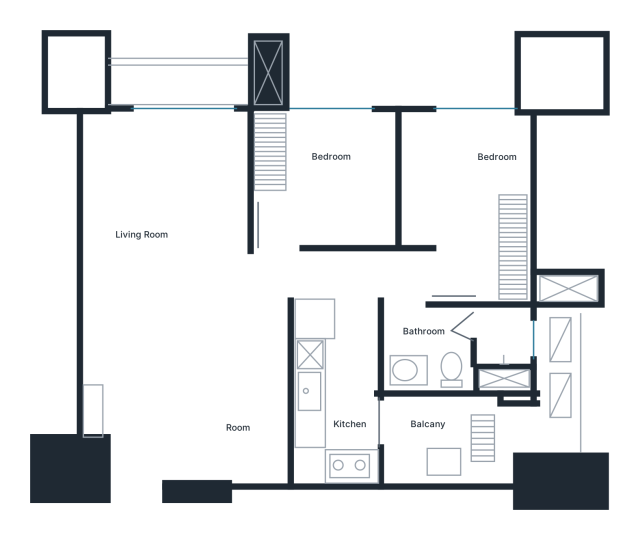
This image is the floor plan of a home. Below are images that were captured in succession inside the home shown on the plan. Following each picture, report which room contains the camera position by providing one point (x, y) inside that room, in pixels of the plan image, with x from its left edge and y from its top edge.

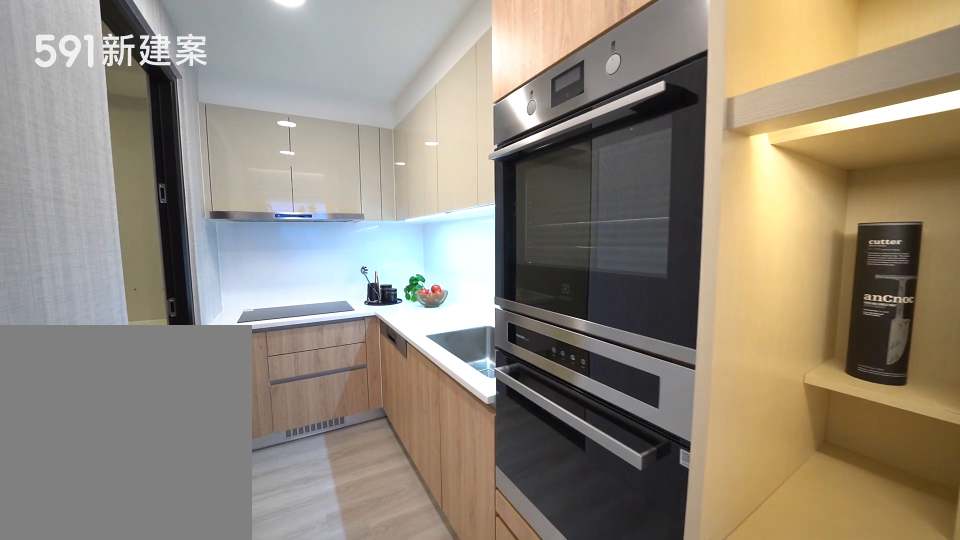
(337, 391)
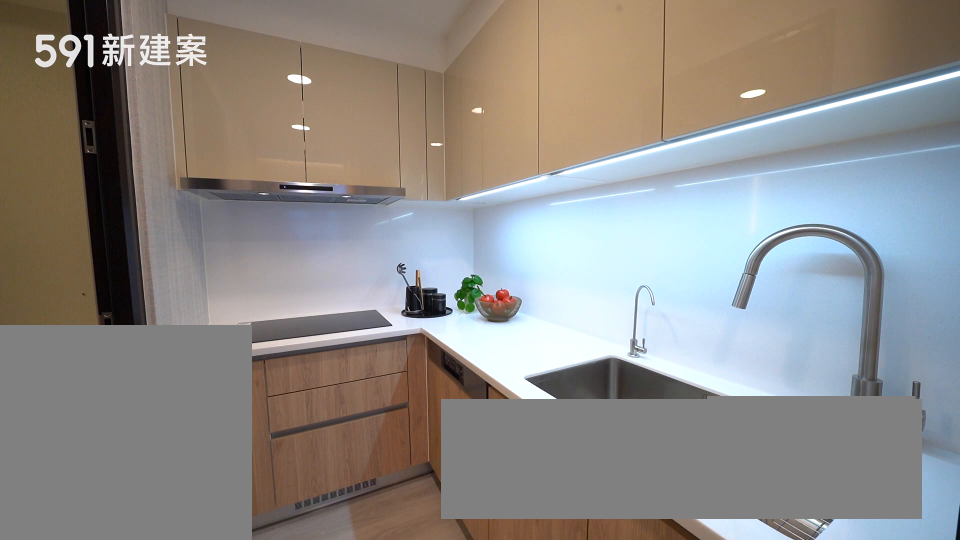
(337, 391)
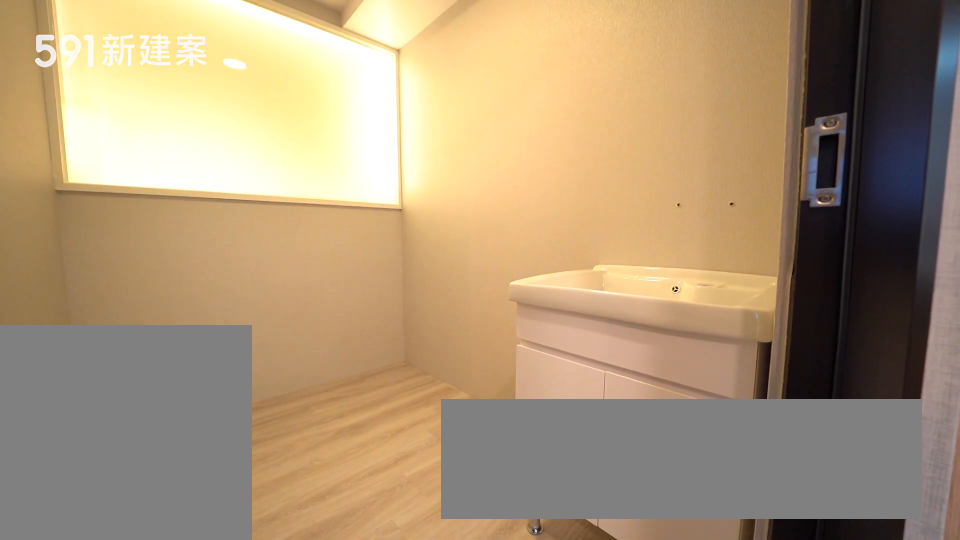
(454, 442)
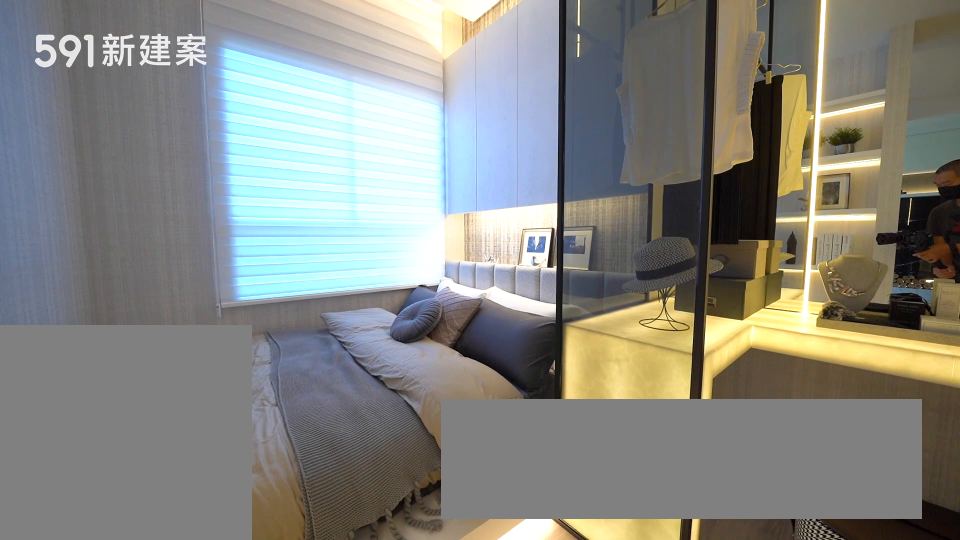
(471, 204)
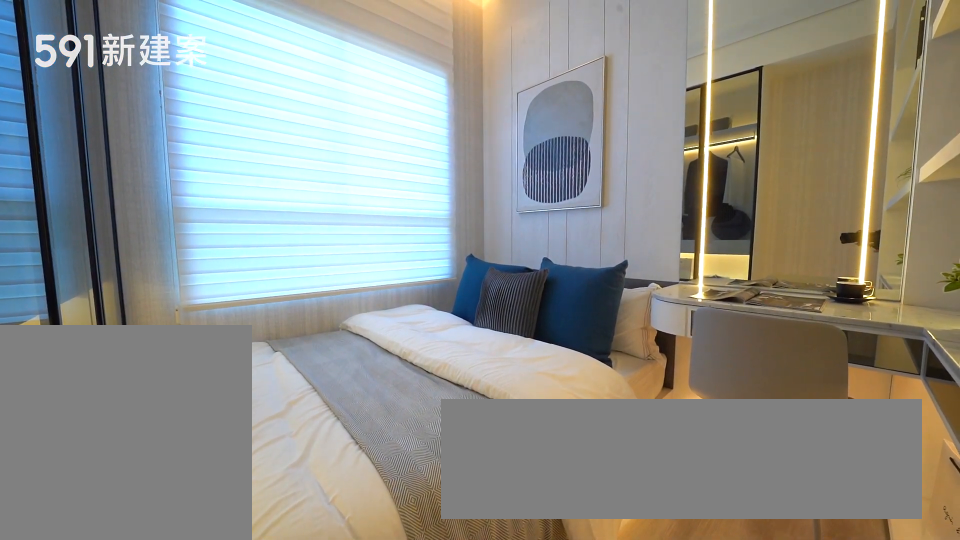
(323, 175)
